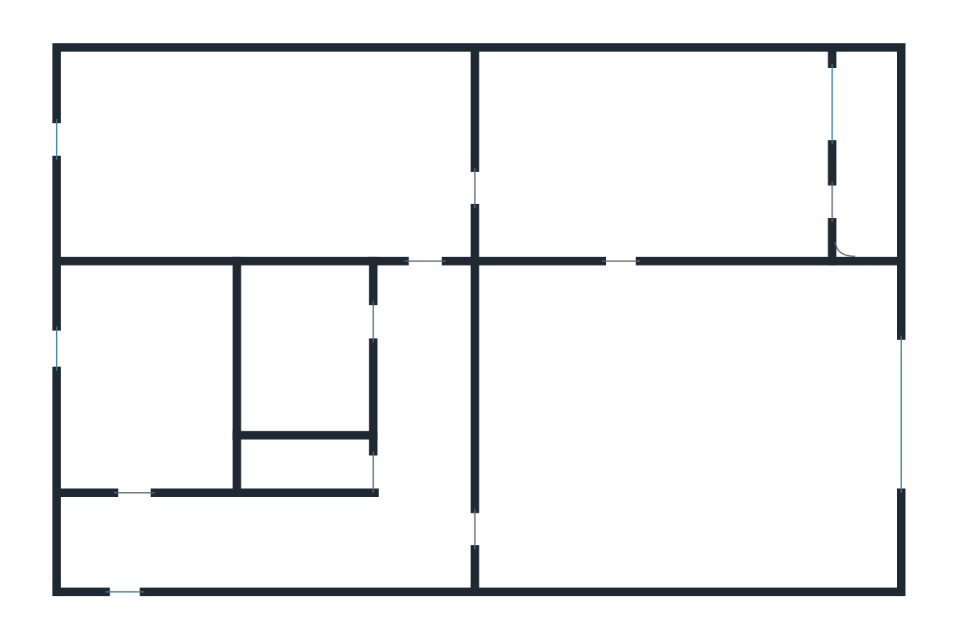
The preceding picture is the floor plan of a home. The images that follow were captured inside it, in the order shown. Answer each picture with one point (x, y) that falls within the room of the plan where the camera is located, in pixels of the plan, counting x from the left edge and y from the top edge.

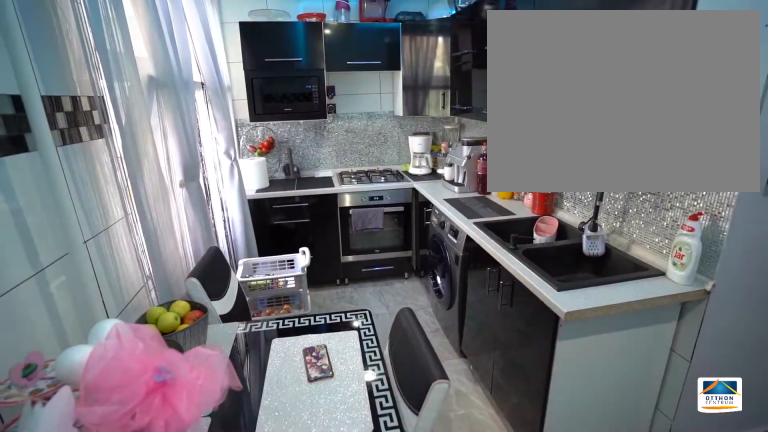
(140, 385)
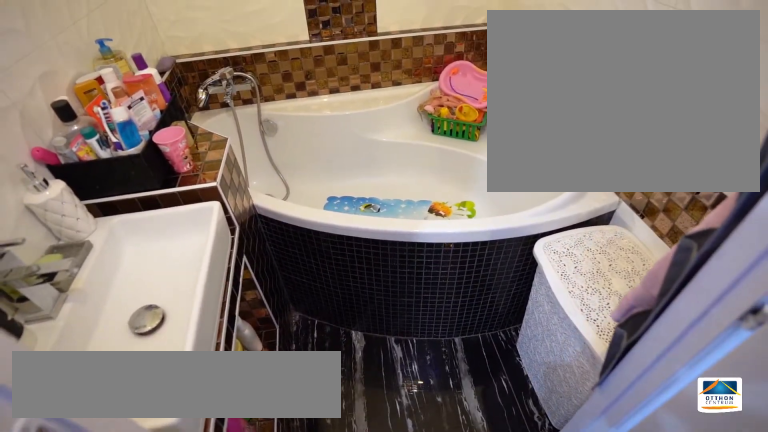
(309, 361)
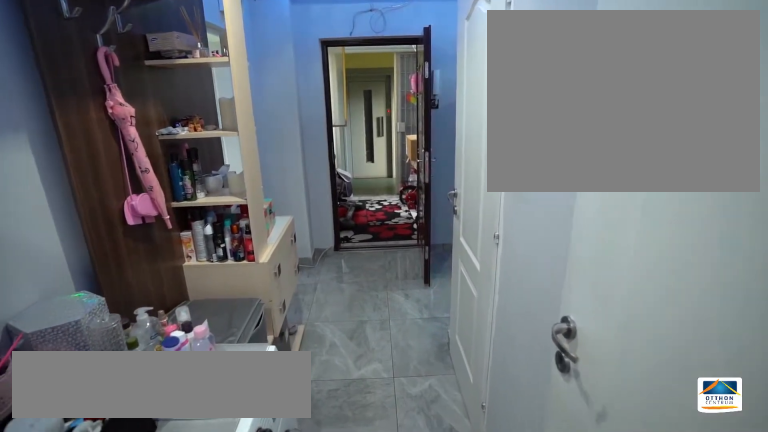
(427, 423)
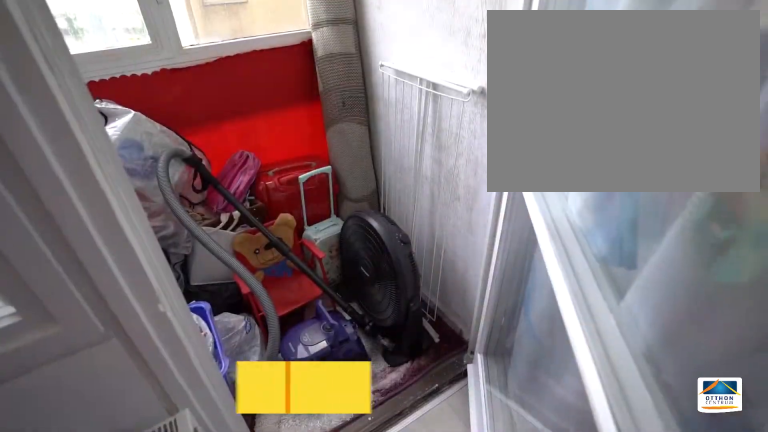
(864, 160)
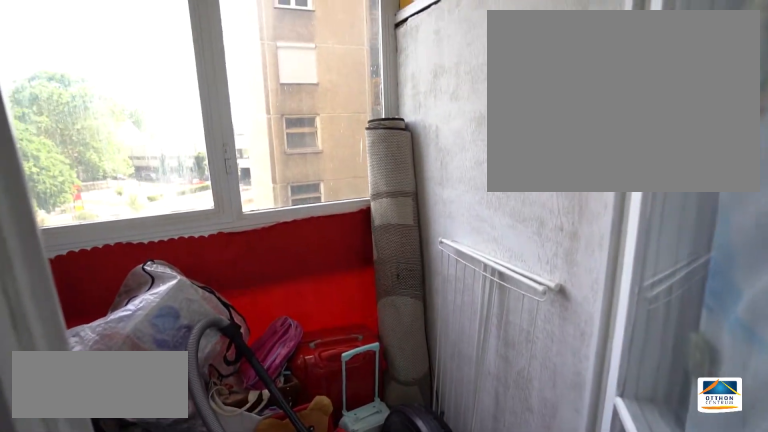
(864, 160)
